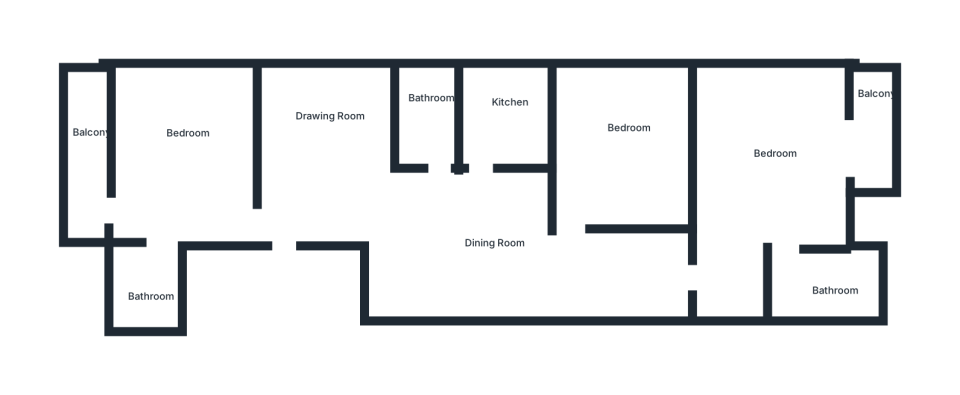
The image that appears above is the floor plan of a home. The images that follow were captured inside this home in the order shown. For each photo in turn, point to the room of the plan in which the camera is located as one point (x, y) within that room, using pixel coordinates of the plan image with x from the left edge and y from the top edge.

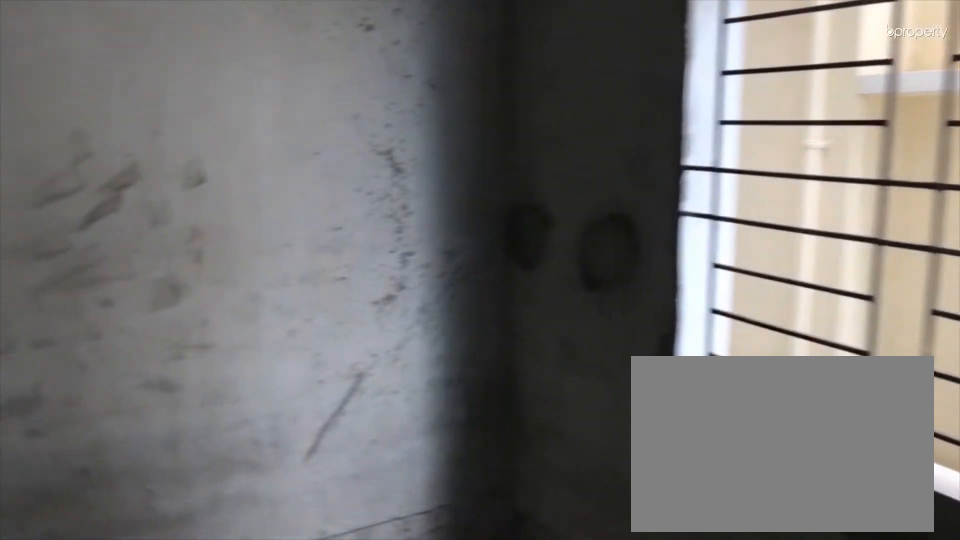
(762, 139)
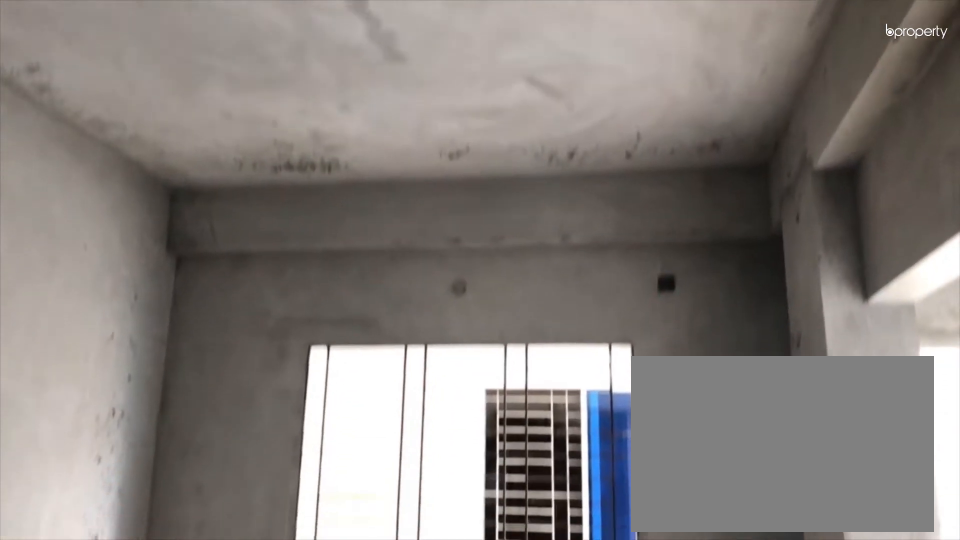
(762, 139)
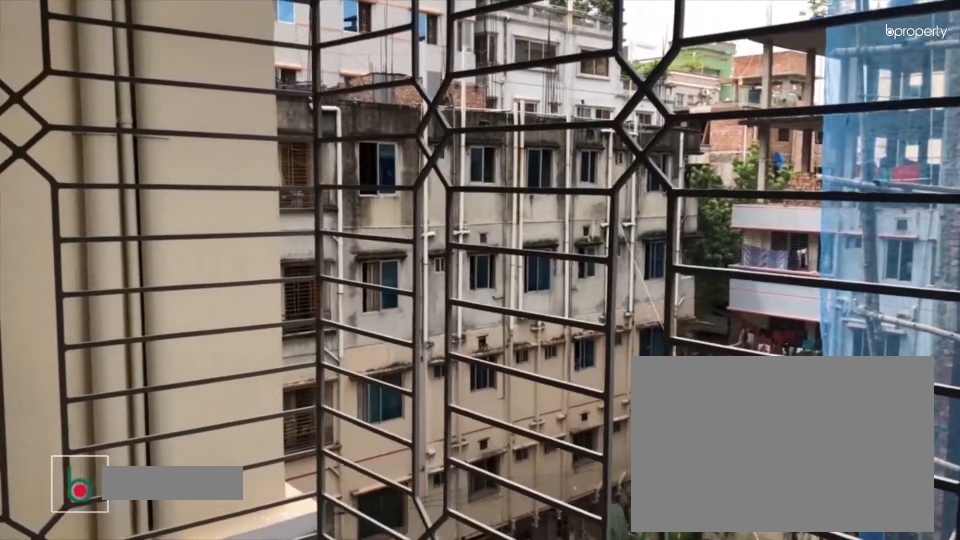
(874, 128)
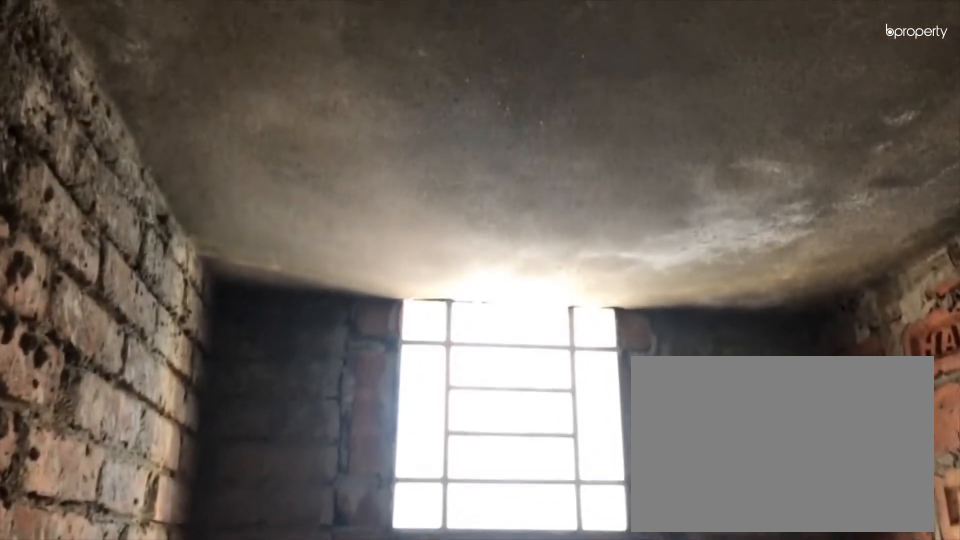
(822, 288)
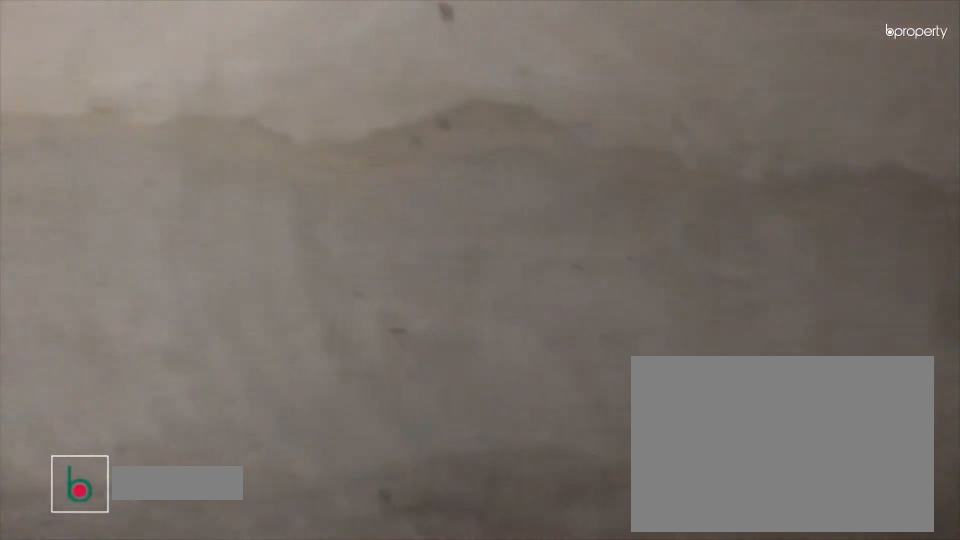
(632, 148)
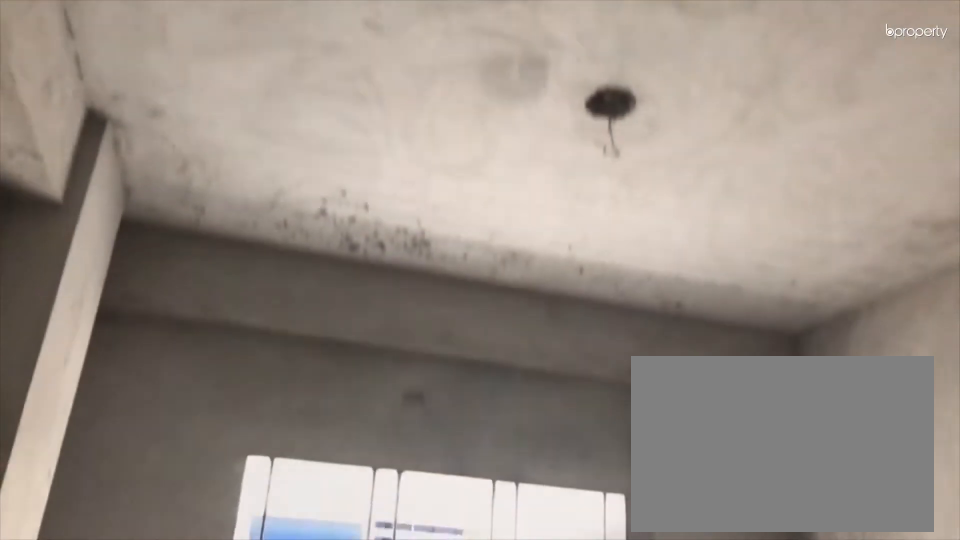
(632, 148)
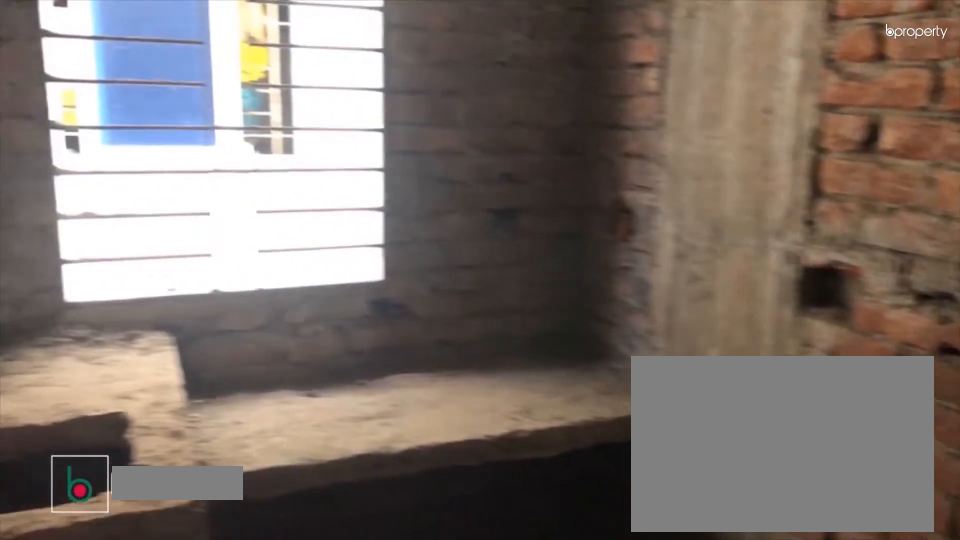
(500, 107)
